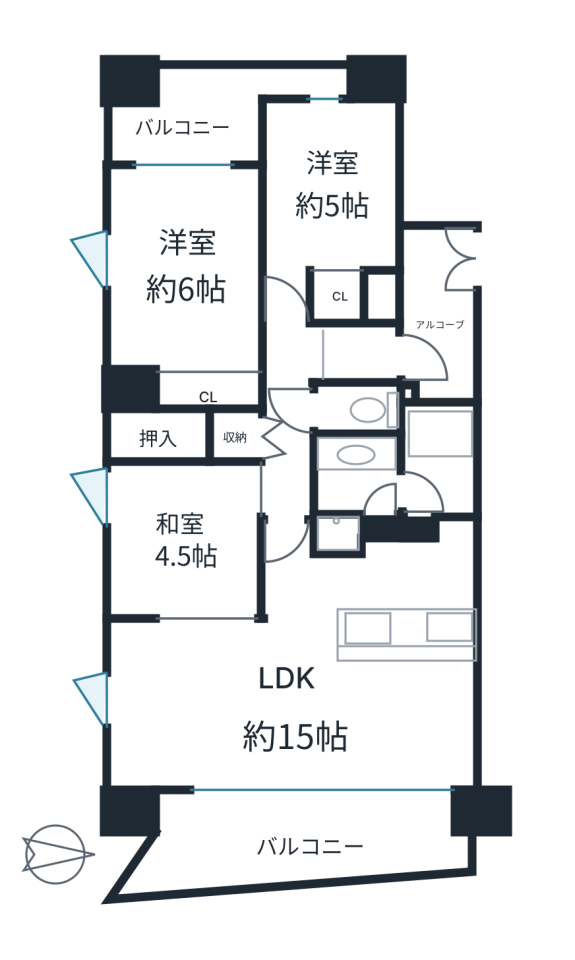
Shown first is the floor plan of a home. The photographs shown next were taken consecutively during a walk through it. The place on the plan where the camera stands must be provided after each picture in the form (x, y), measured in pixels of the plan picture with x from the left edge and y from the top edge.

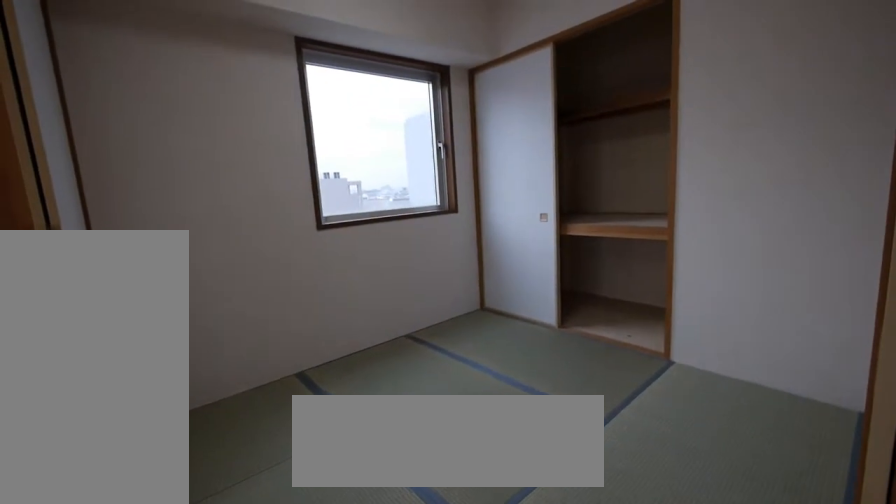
(166, 559)
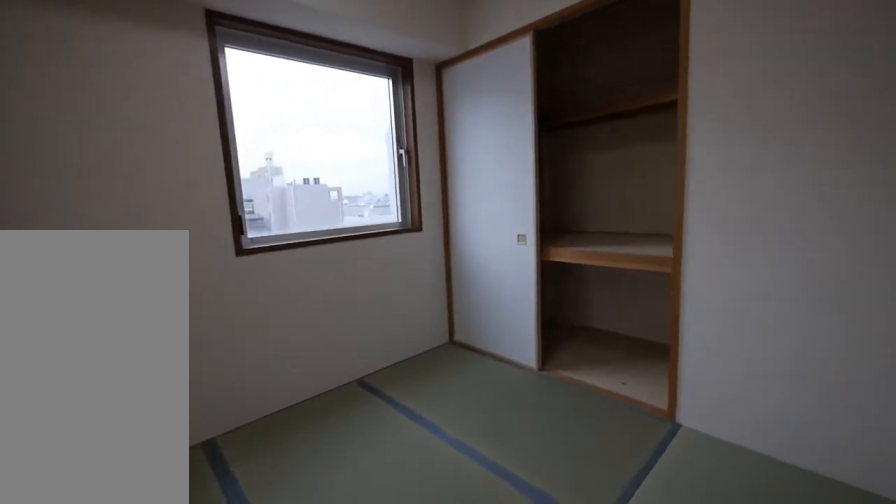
(166, 560)
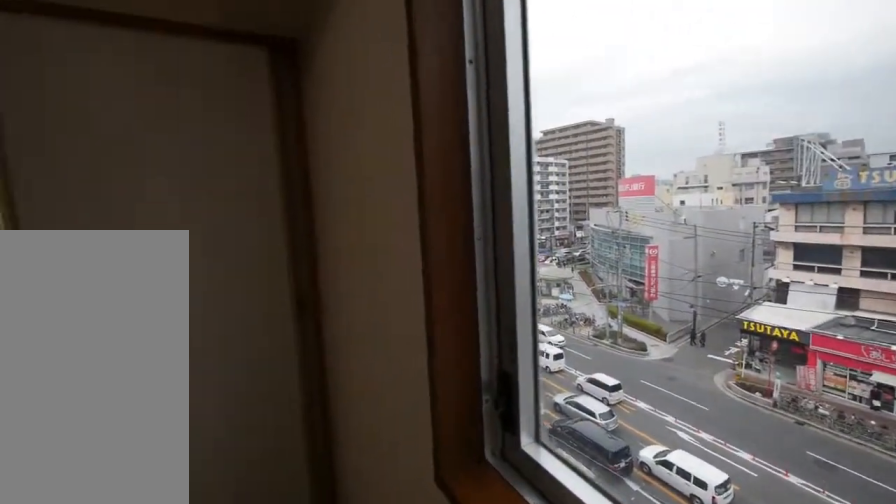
(166, 560)
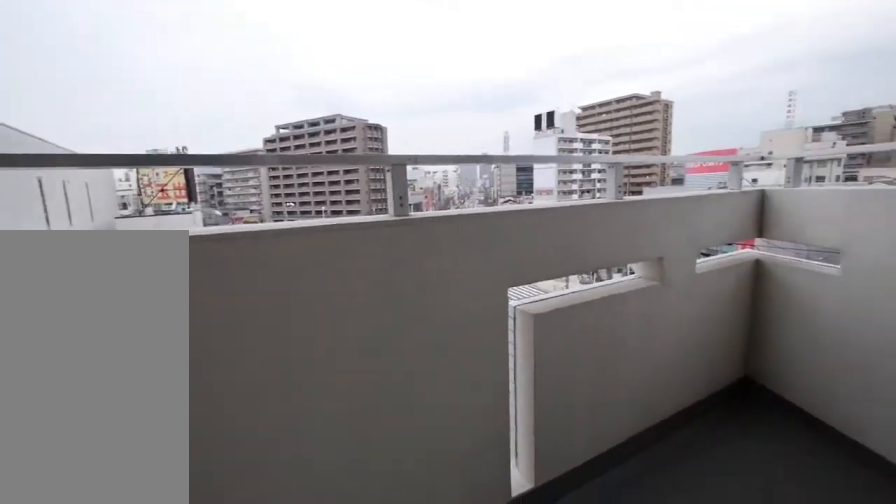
(187, 842)
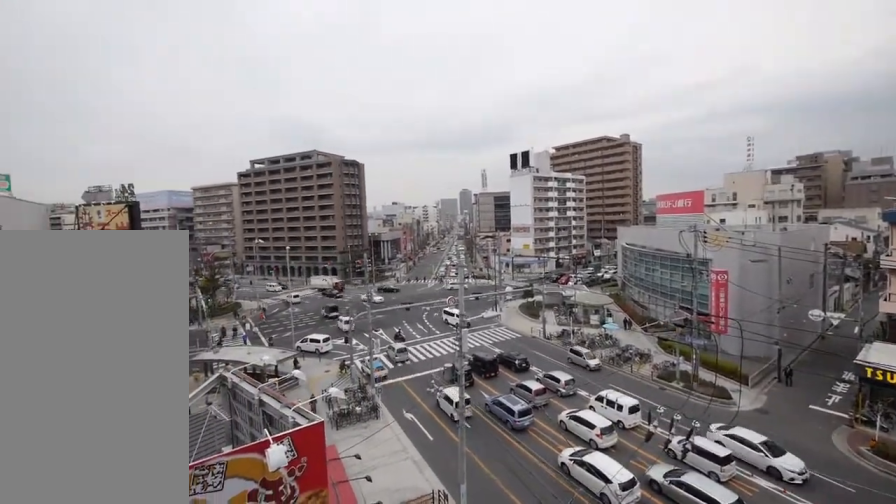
(188, 843)
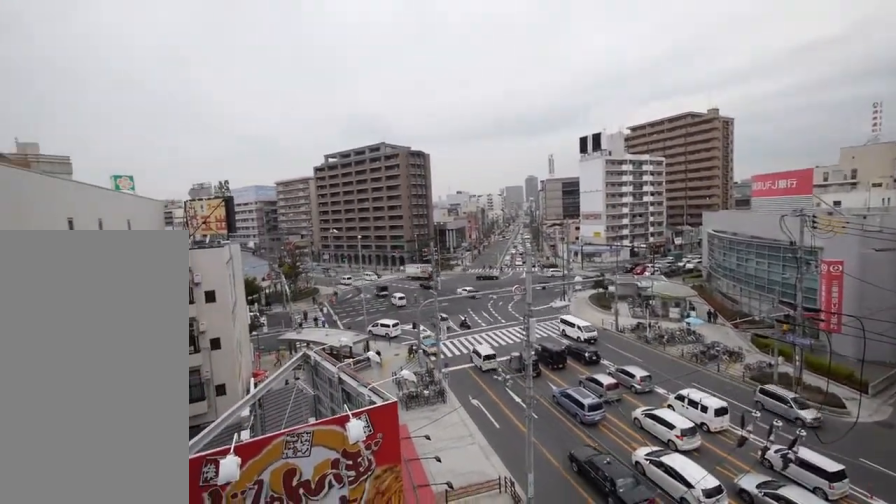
(187, 842)
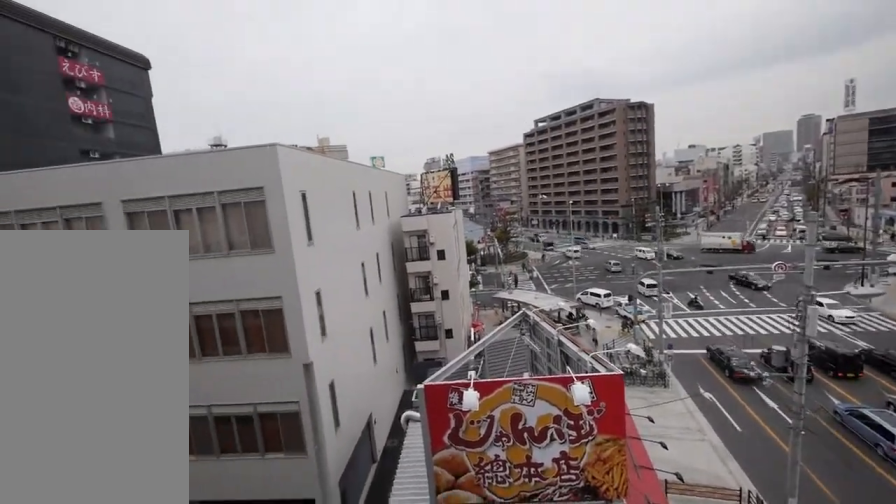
(187, 842)
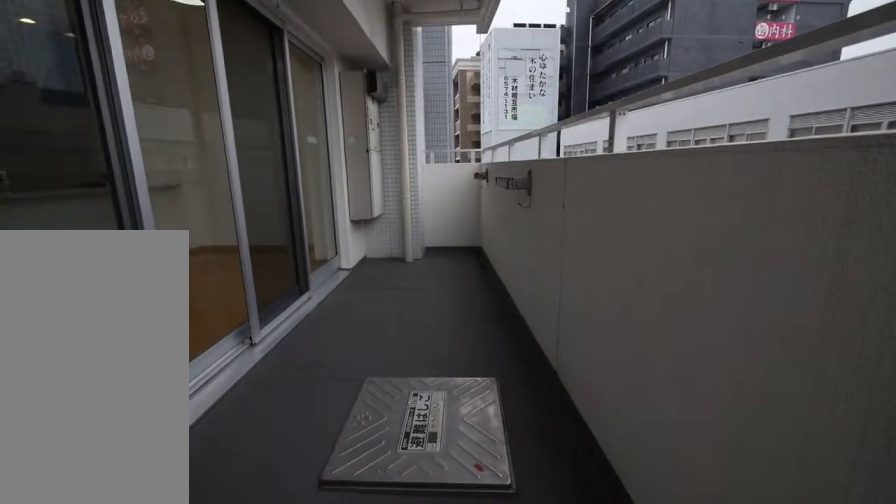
(185, 840)
